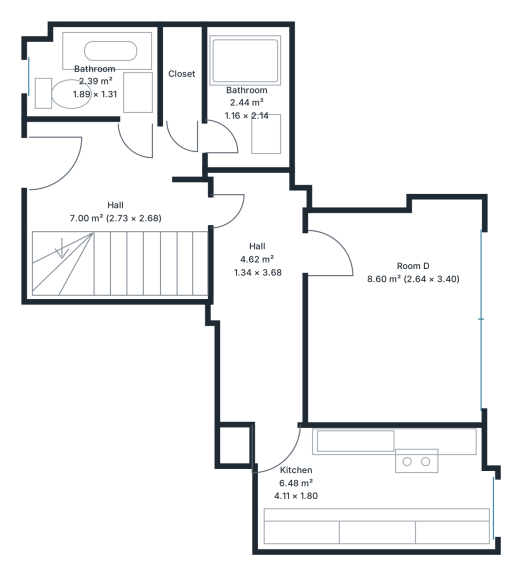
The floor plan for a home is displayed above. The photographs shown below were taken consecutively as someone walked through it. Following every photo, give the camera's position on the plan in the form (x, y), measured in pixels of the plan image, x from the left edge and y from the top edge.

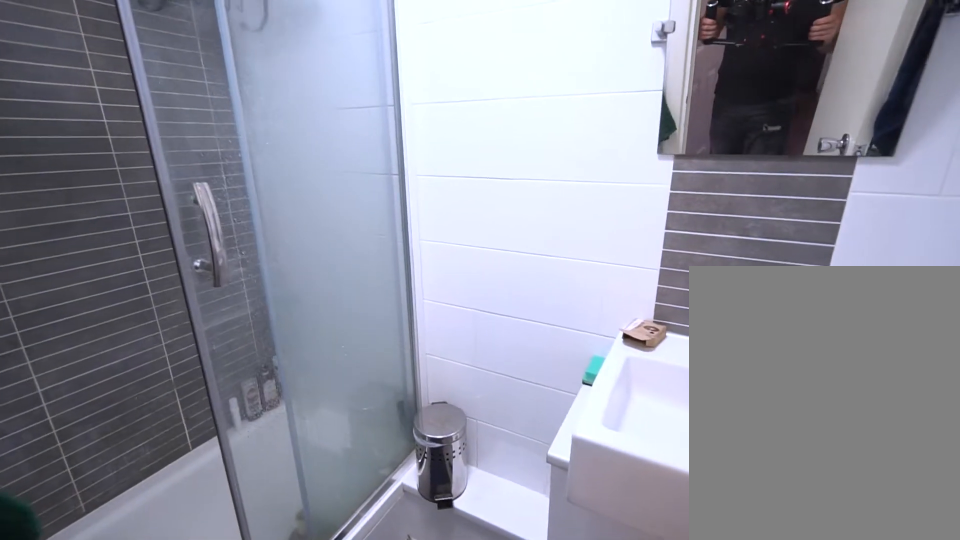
(228, 132)
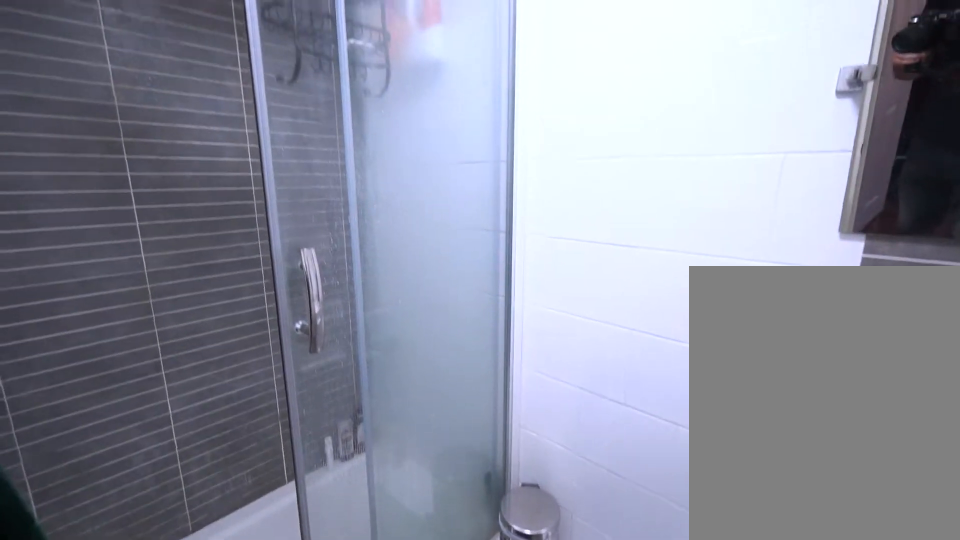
(228, 132)
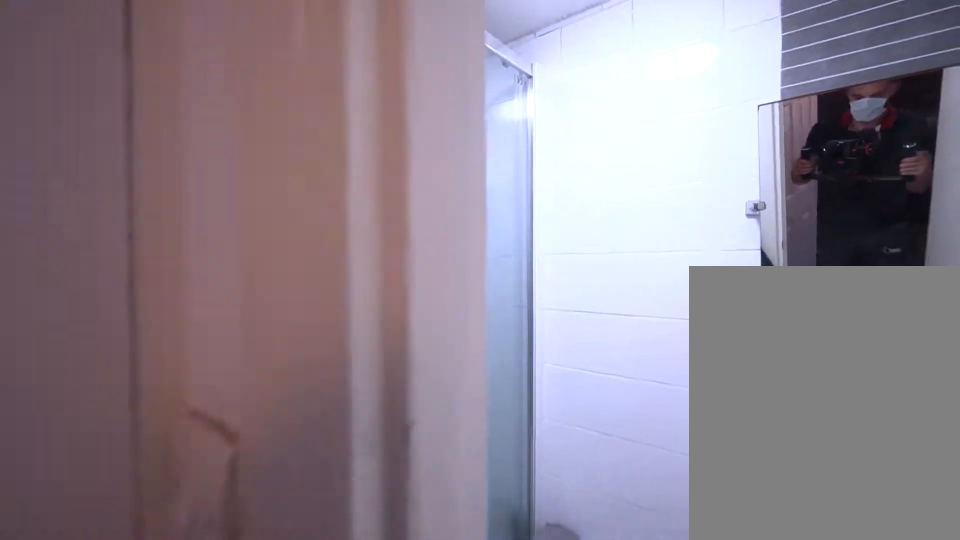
(213, 135)
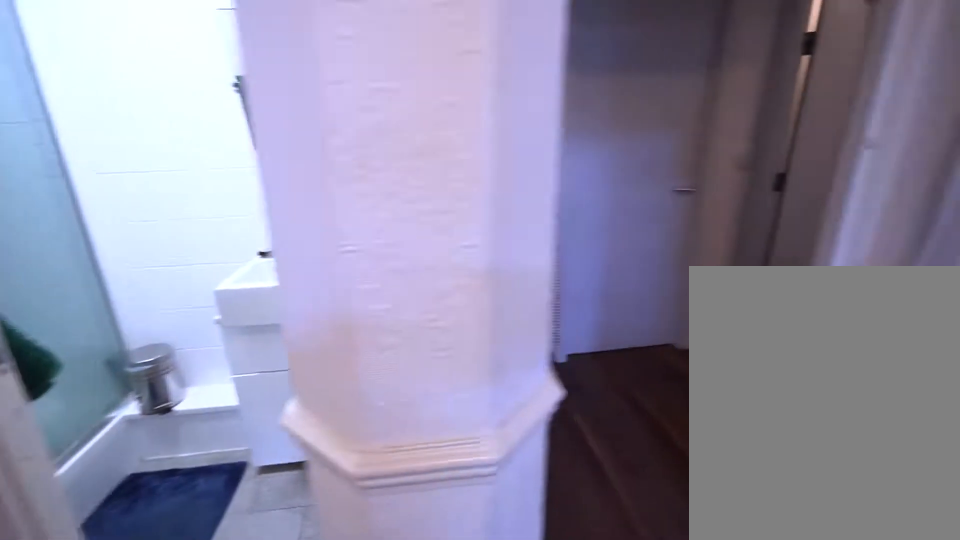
(139, 154)
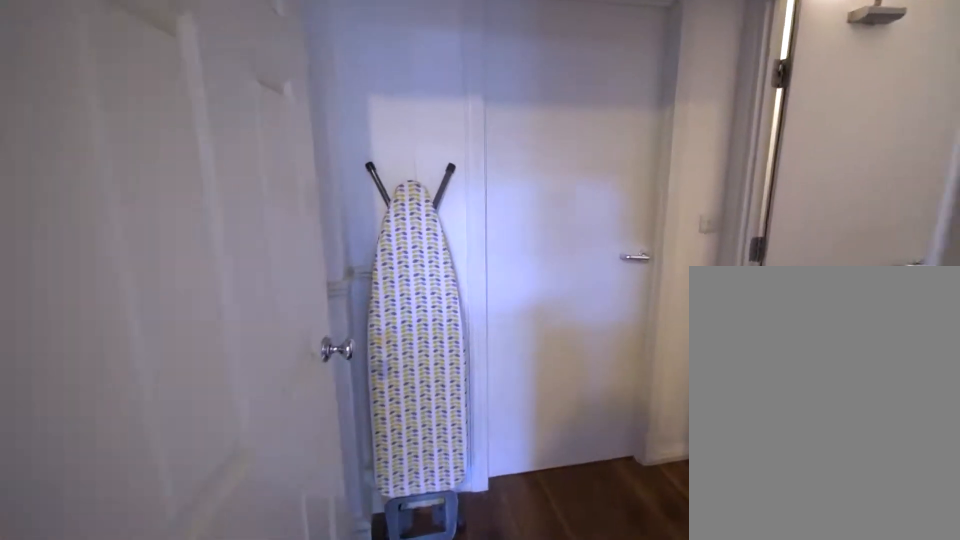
(194, 216)
